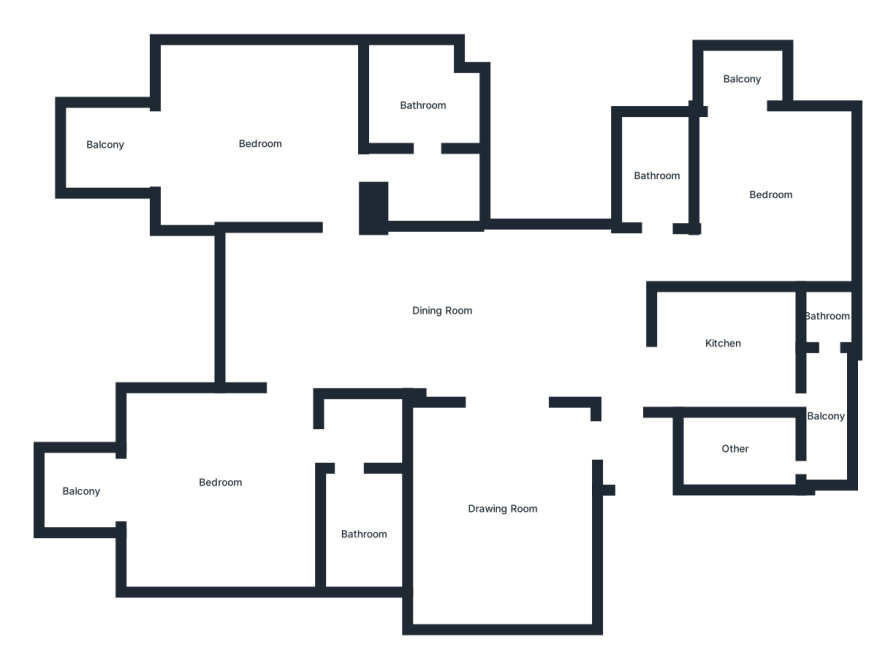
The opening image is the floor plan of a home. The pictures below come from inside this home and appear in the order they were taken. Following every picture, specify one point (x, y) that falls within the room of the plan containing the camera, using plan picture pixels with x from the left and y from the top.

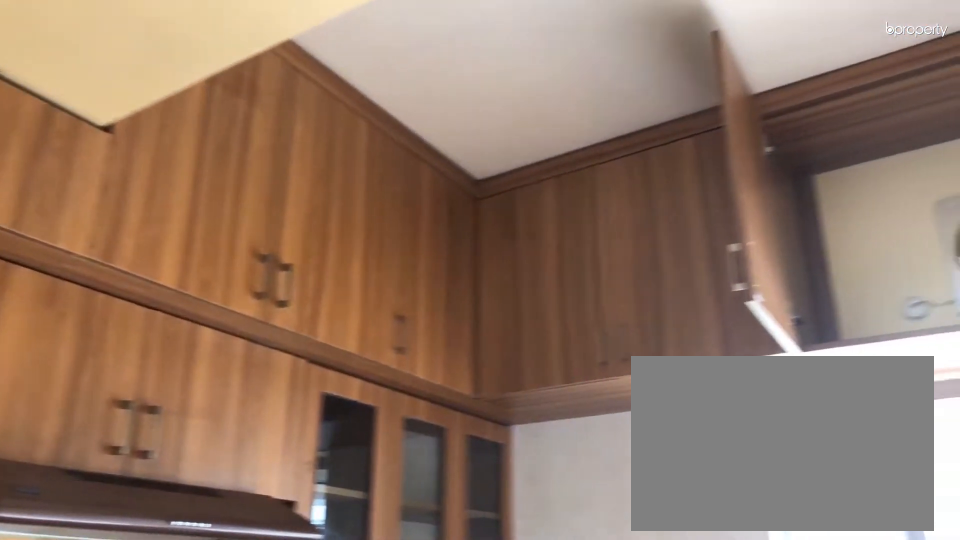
(721, 343)
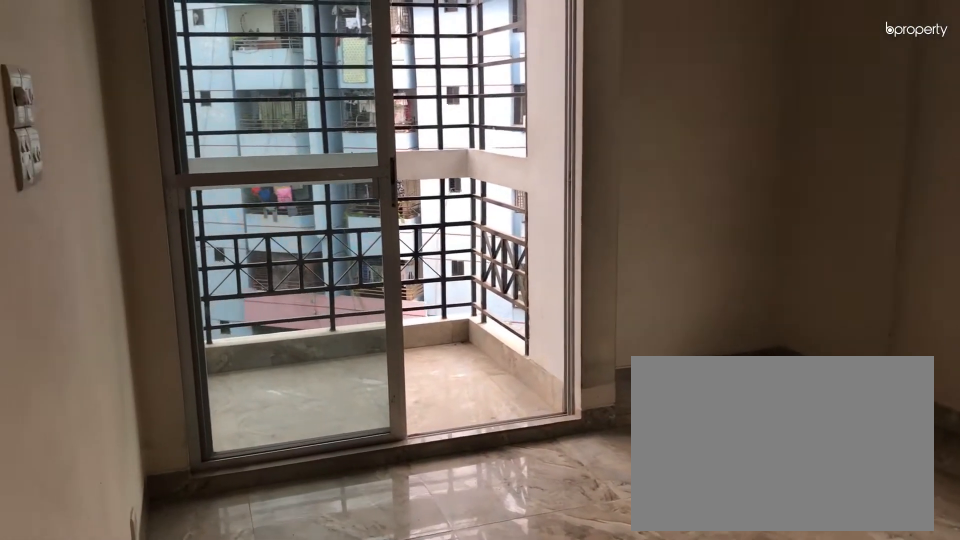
(770, 192)
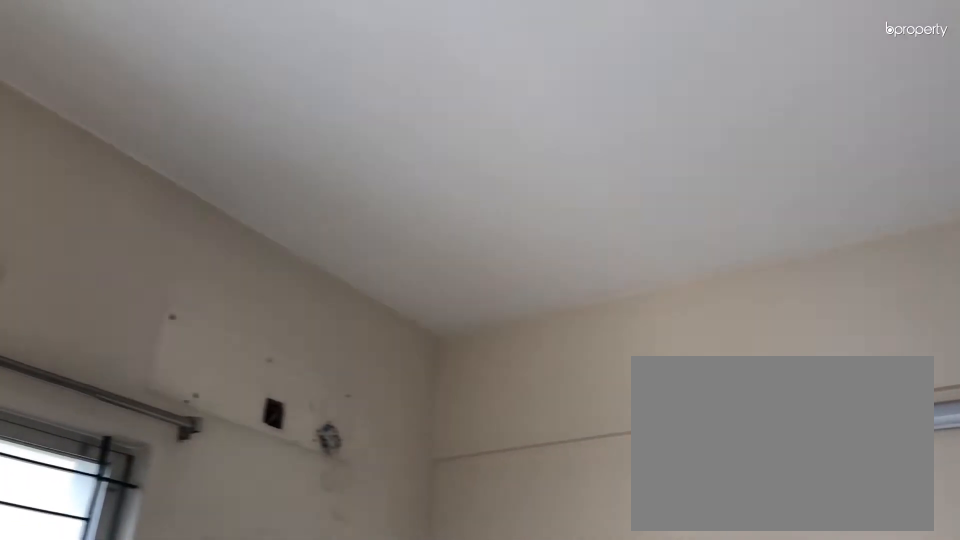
(770, 192)
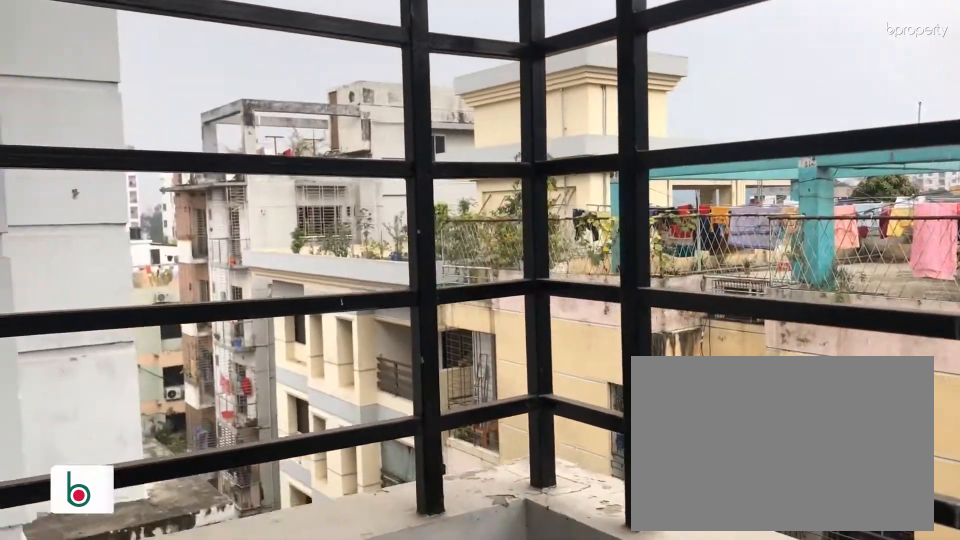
(741, 78)
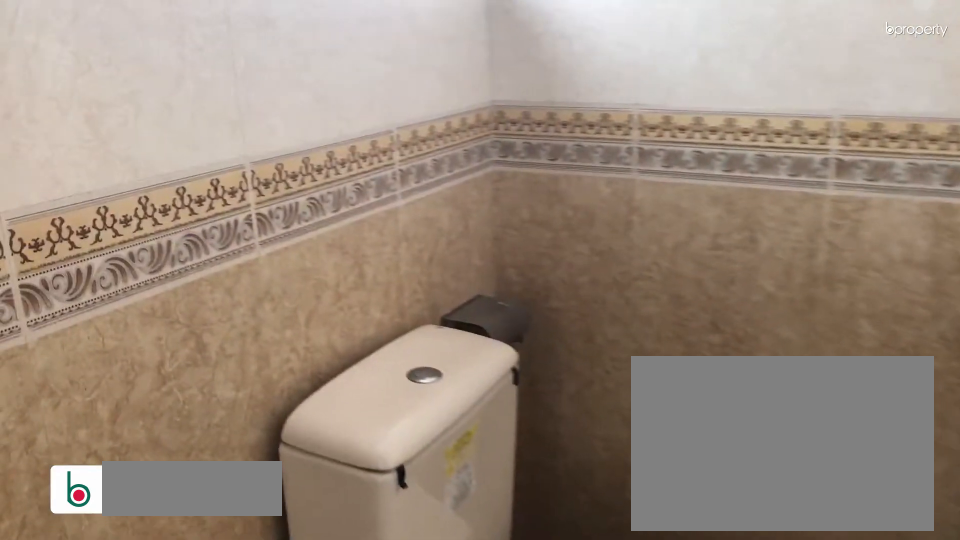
(658, 172)
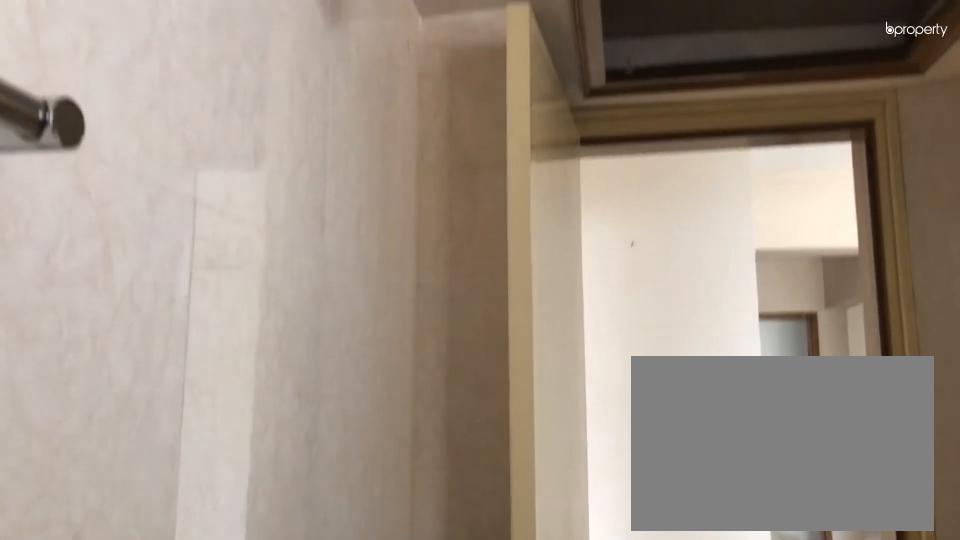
(658, 172)
